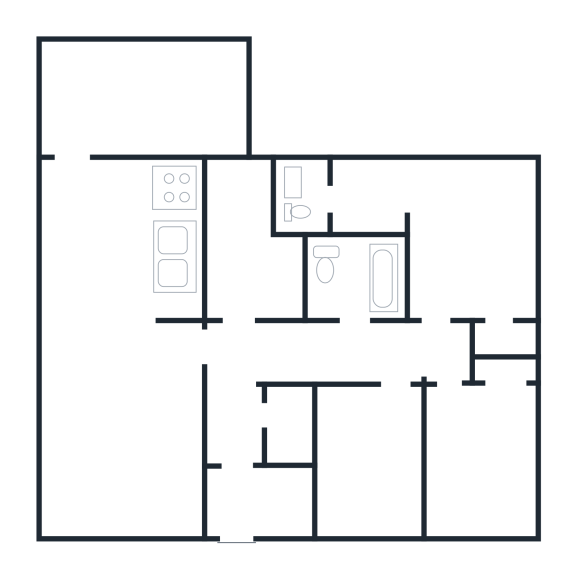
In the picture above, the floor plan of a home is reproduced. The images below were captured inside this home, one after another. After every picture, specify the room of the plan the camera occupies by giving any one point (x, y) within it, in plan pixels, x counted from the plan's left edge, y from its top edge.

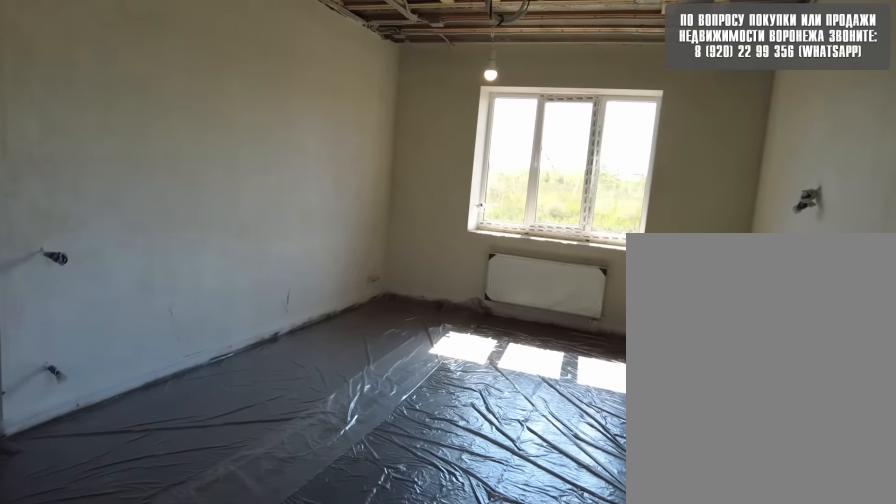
(96, 279)
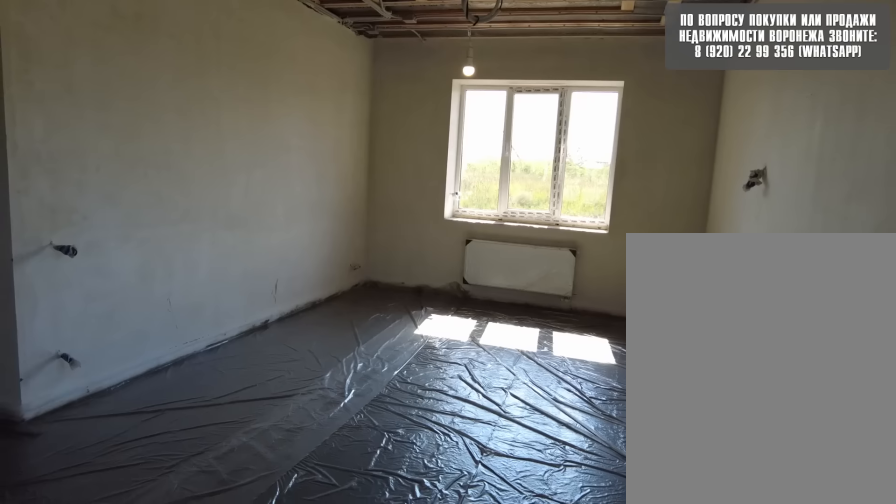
(96, 262)
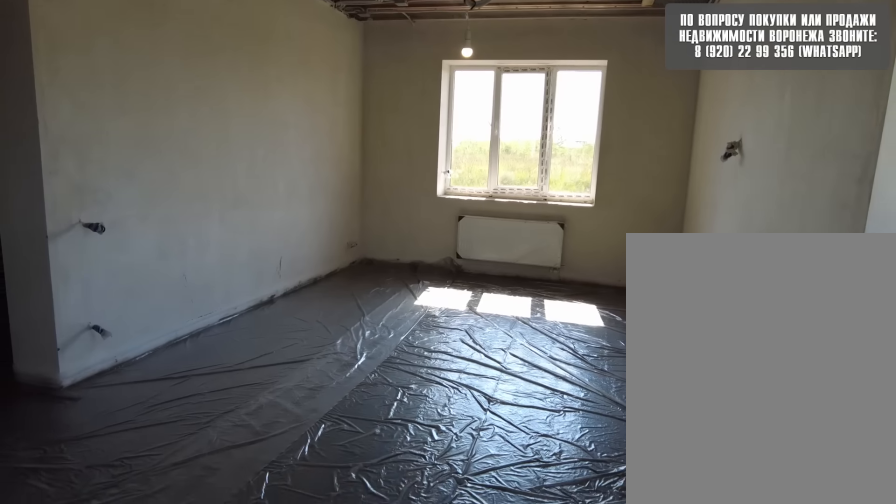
(98, 245)
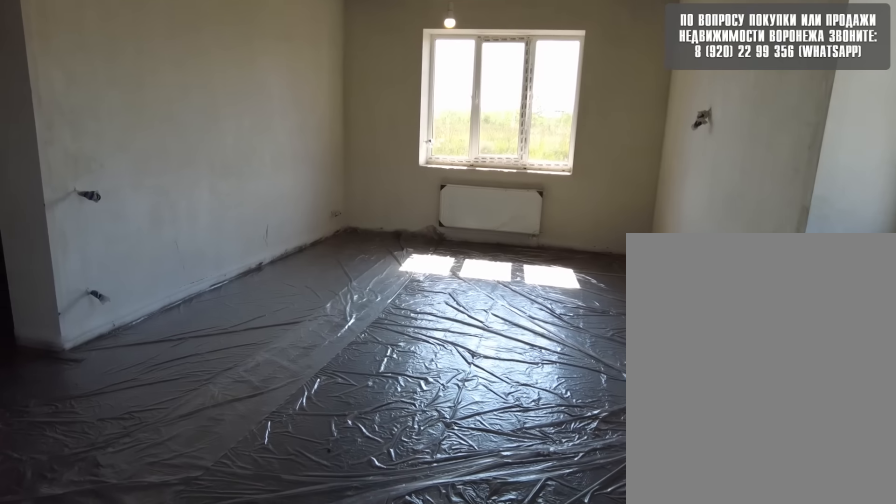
(98, 229)
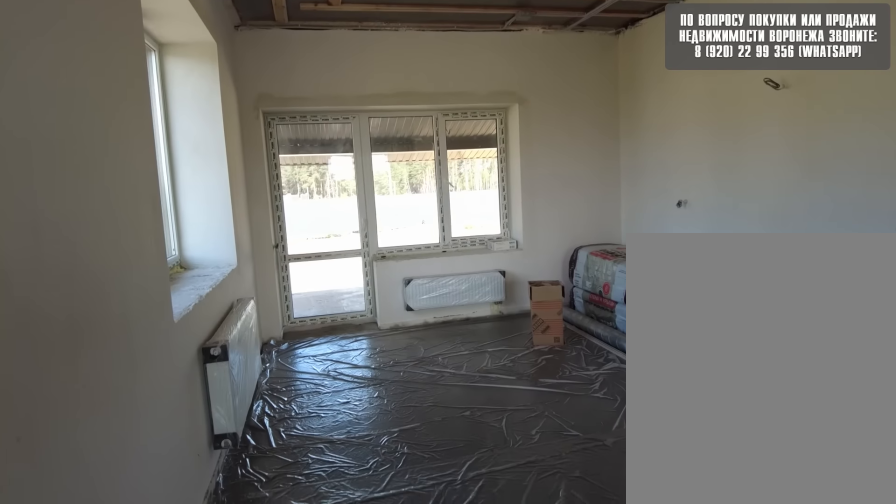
(98, 207)
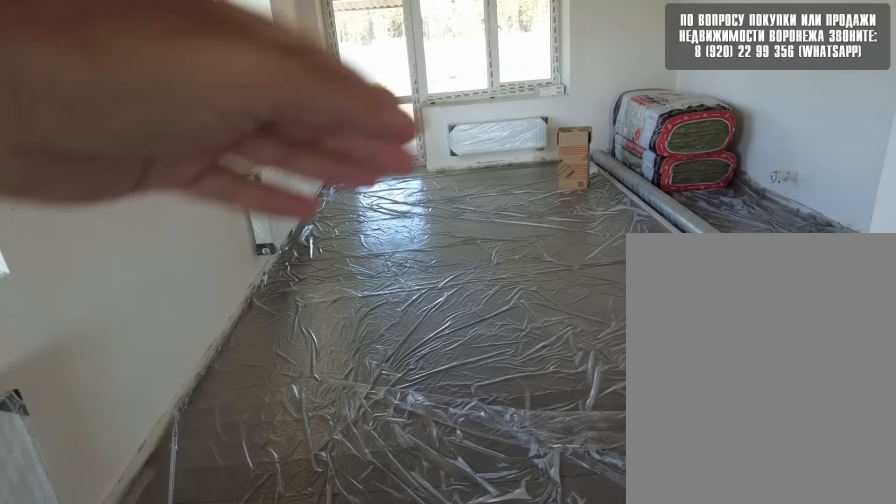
(98, 208)
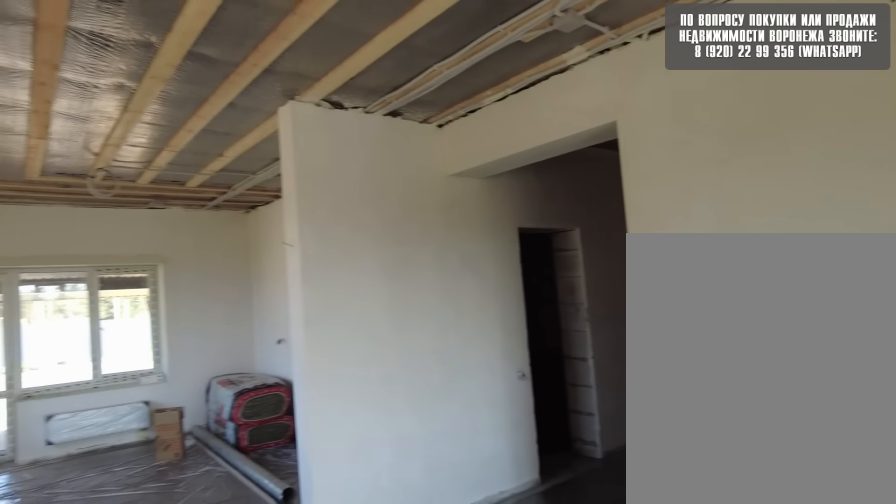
(98, 206)
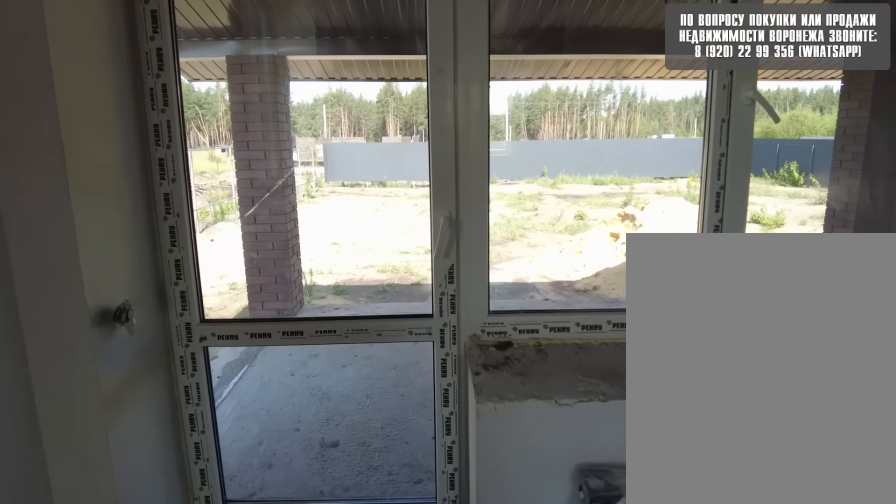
(100, 201)
